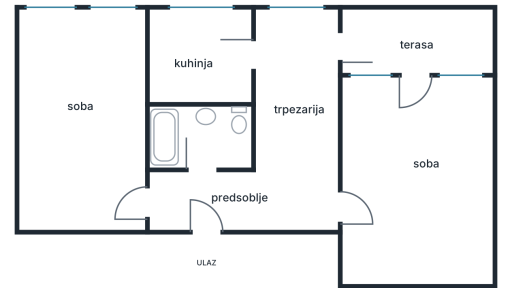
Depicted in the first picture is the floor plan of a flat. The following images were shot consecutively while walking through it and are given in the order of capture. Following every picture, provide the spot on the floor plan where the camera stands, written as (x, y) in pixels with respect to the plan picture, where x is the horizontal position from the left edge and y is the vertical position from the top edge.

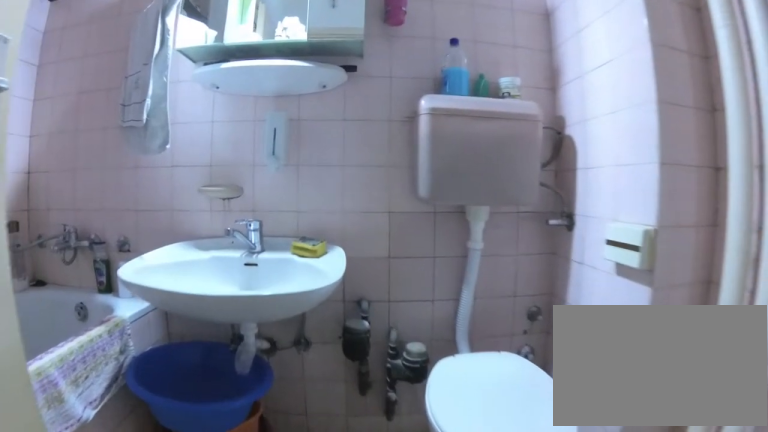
(201, 161)
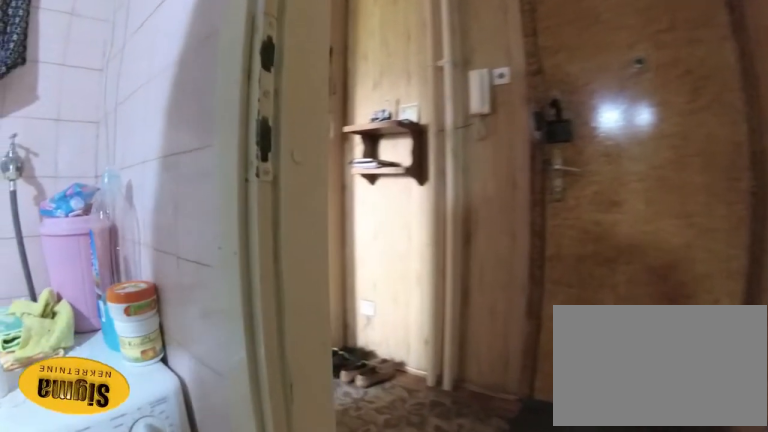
(195, 142)
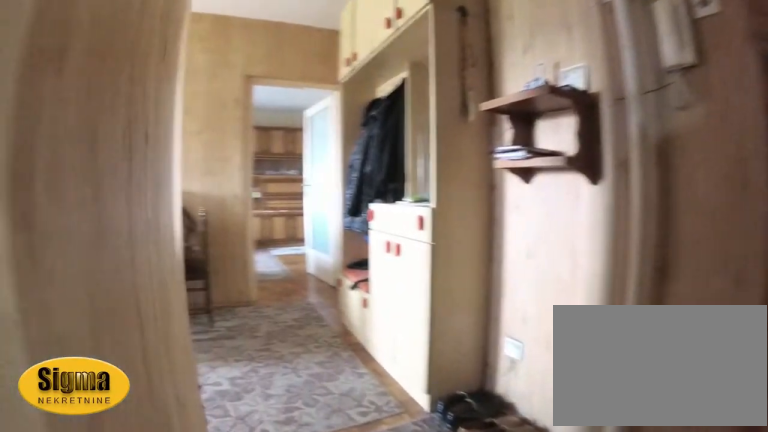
(194, 166)
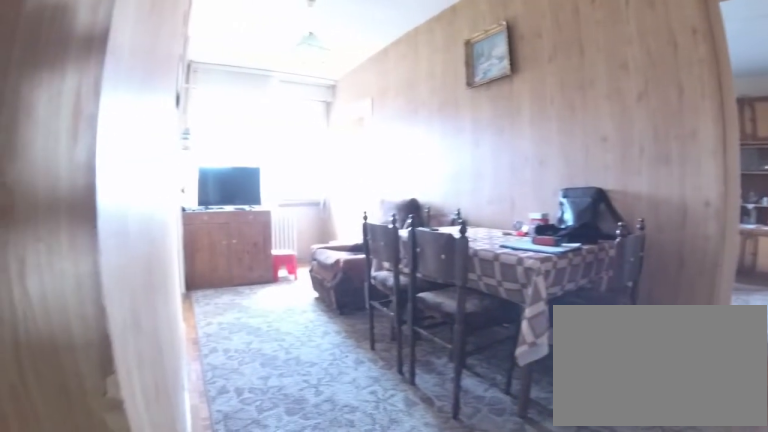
(256, 198)
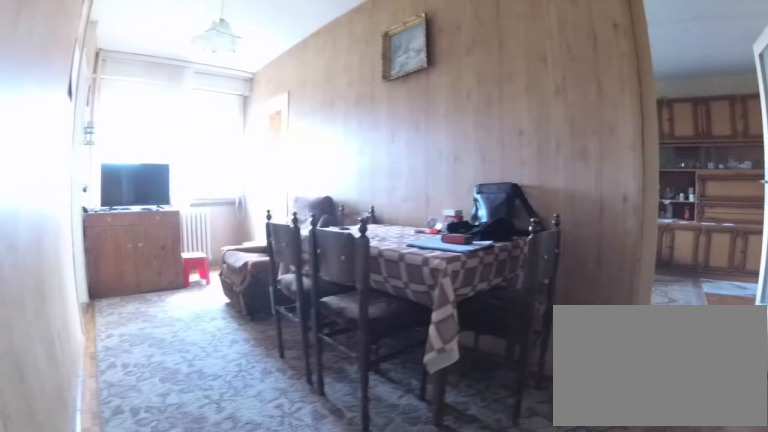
(261, 197)
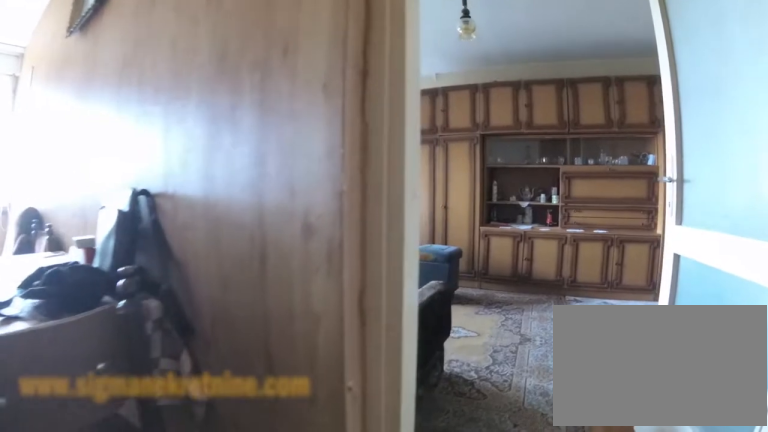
(299, 200)
